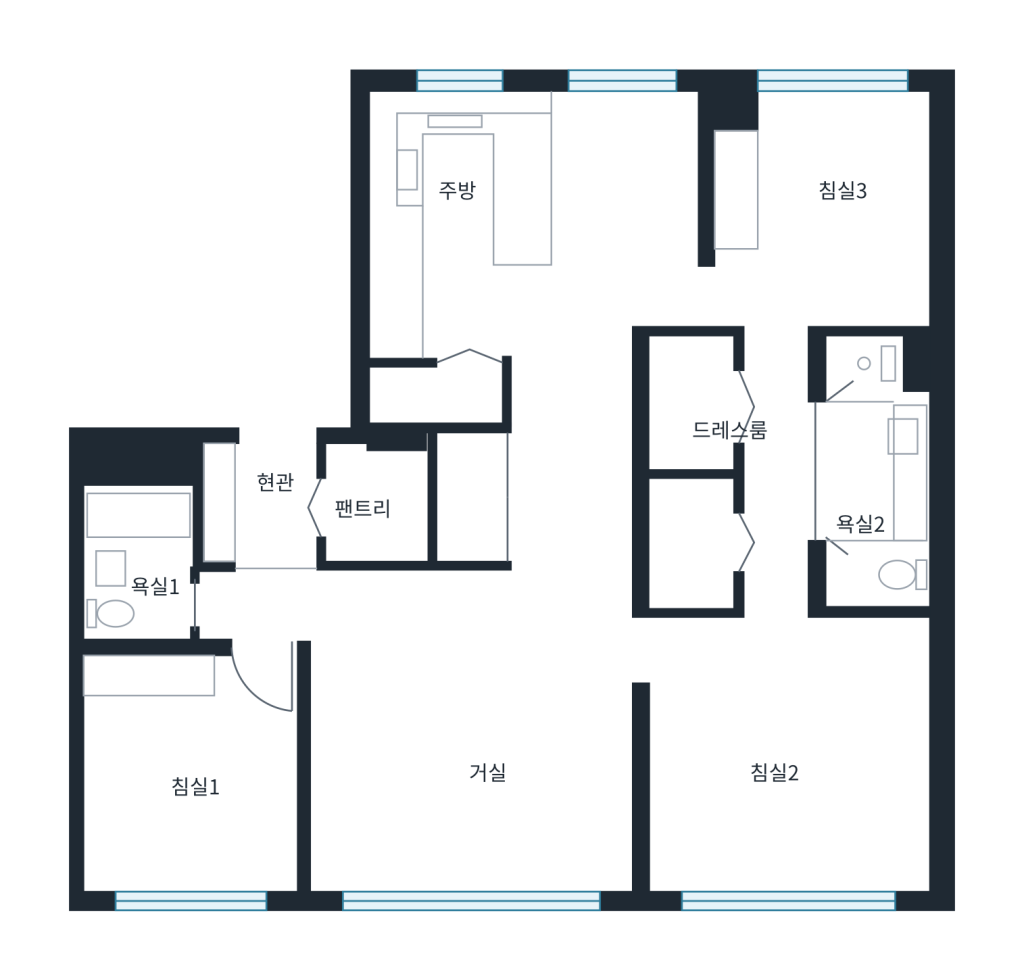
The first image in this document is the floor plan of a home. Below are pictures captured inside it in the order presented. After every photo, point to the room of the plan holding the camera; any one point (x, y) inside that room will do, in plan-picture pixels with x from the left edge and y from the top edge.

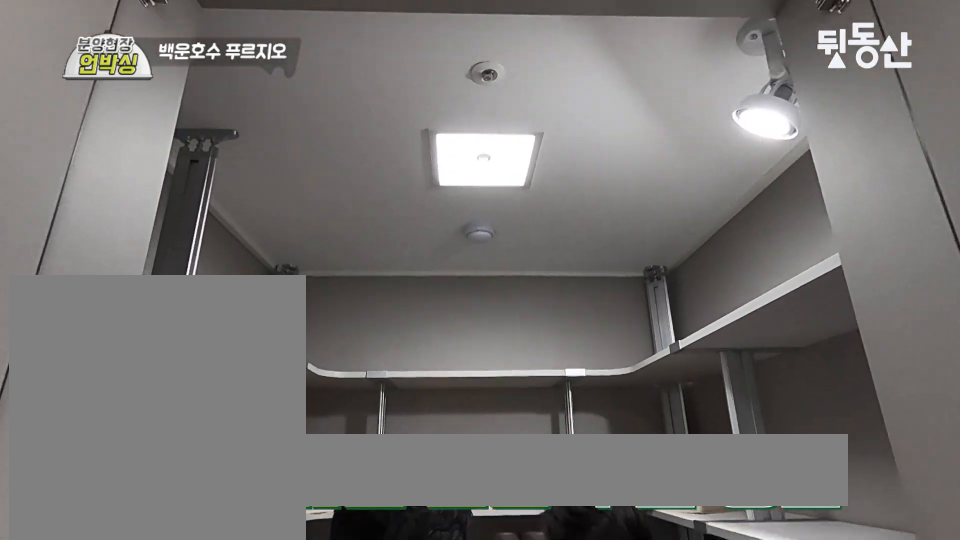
(267, 512)
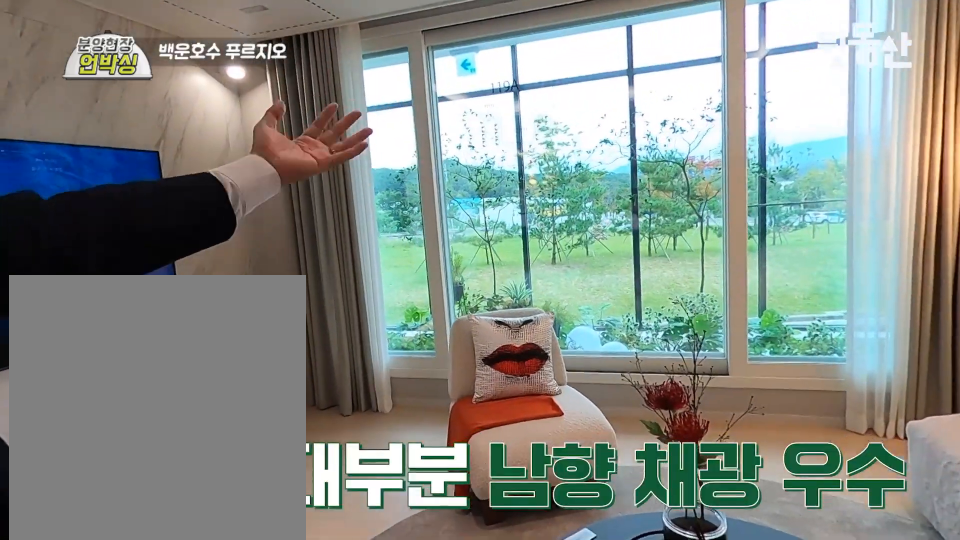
(492, 800)
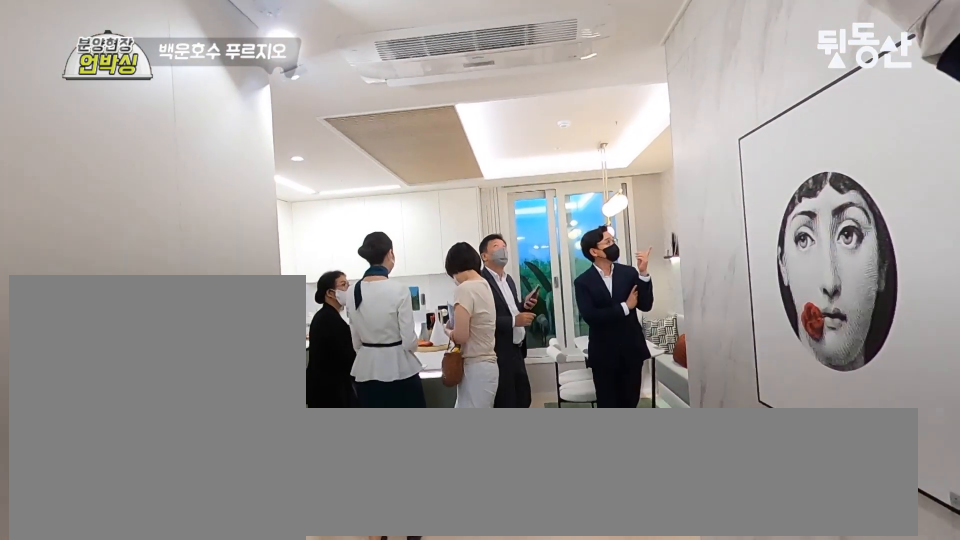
(573, 518)
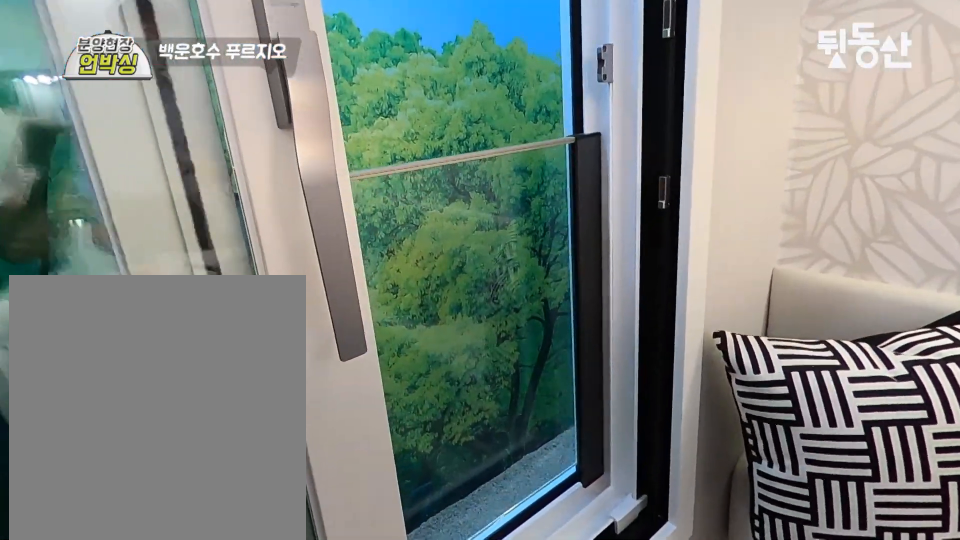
(622, 247)
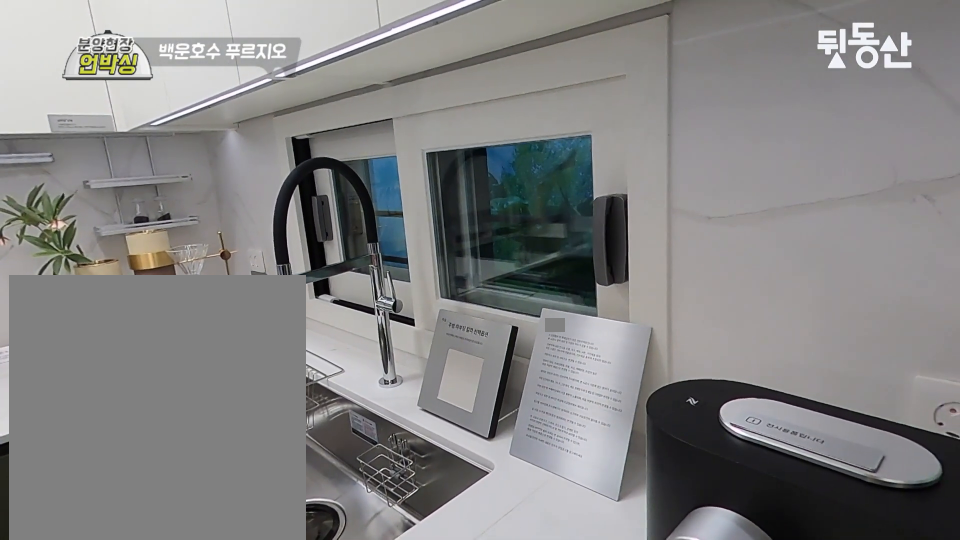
(621, 247)
